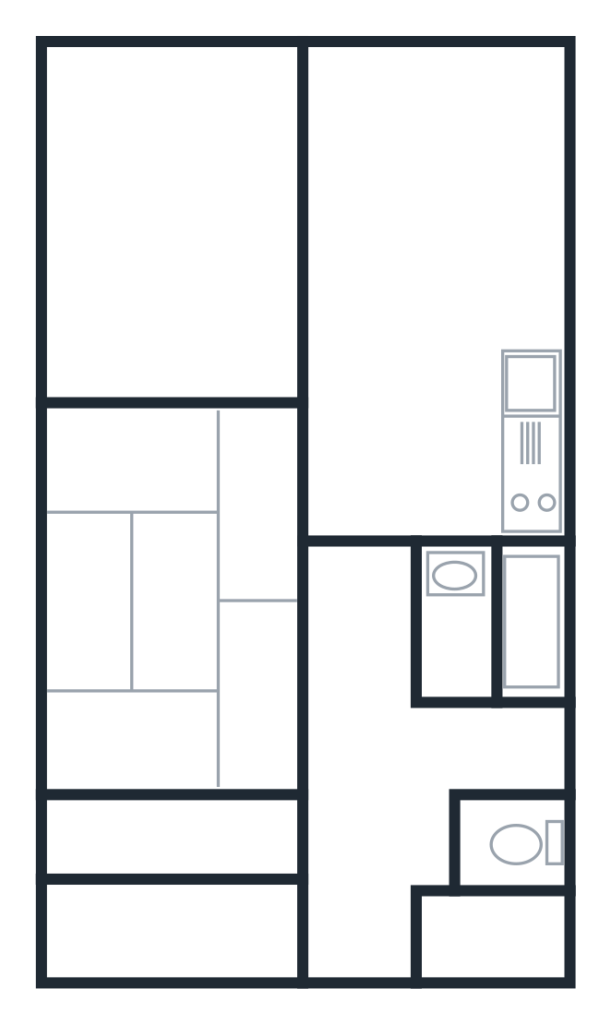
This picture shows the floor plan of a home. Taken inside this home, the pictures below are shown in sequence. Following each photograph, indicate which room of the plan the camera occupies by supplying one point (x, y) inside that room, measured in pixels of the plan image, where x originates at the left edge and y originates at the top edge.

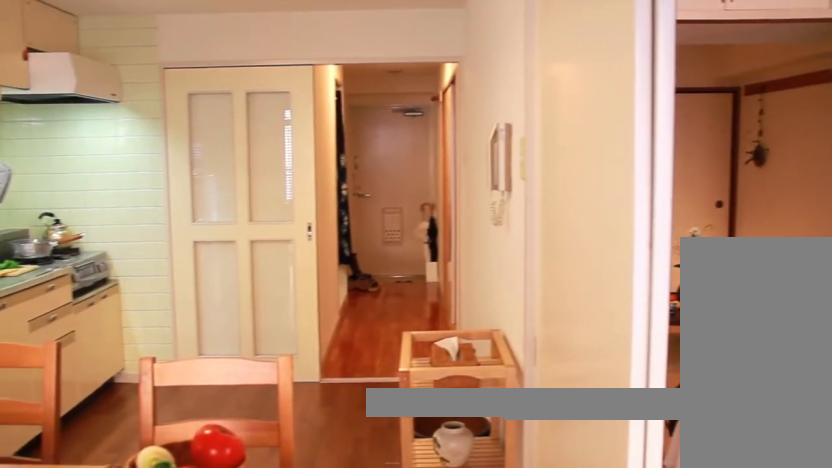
(442, 294)
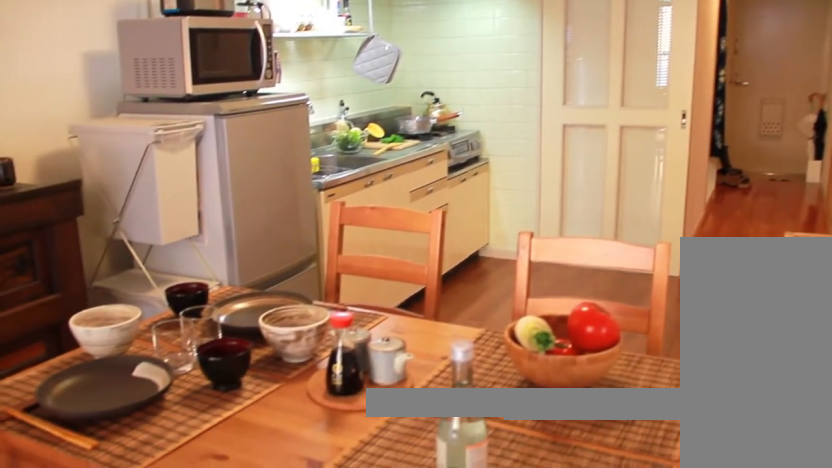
(442, 294)
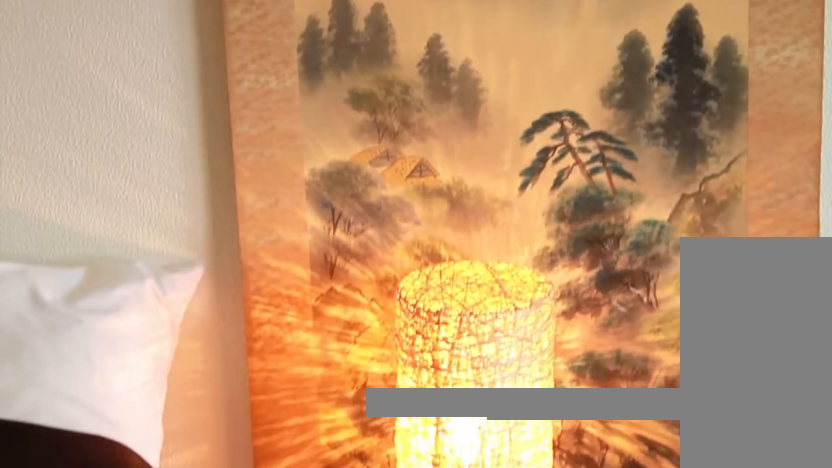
(175, 217)
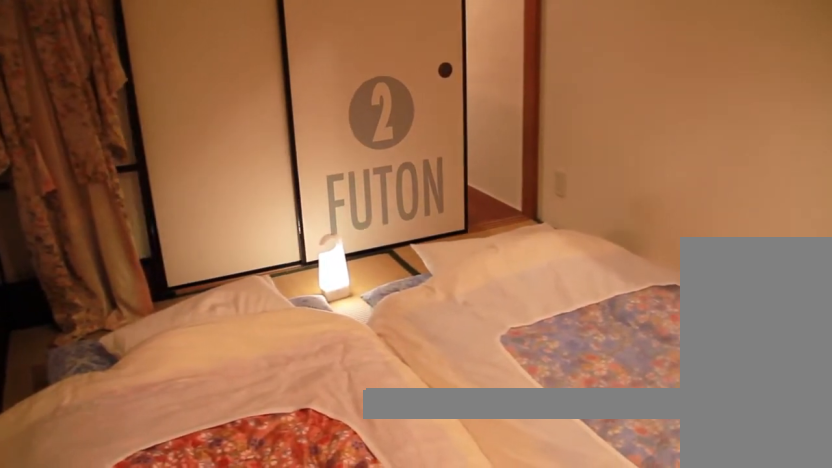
(175, 602)
